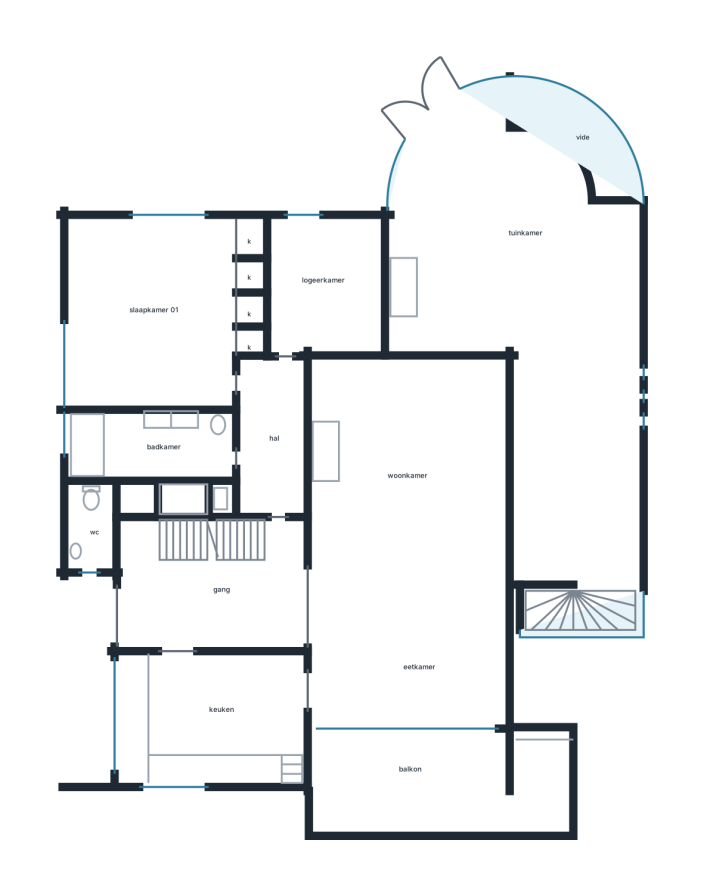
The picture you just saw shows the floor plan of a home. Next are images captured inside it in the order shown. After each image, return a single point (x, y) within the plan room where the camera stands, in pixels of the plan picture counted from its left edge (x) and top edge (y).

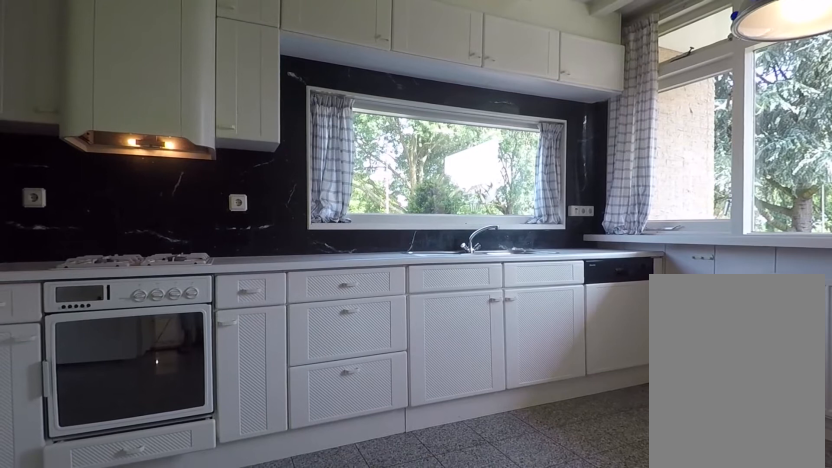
(208, 716)
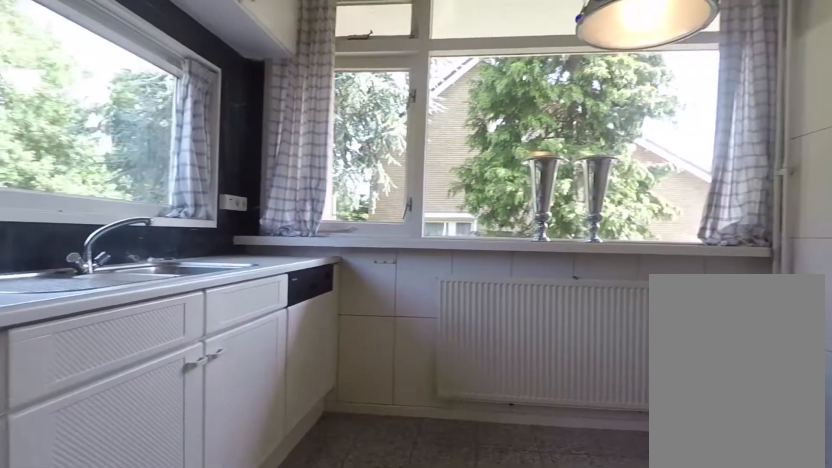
(208, 716)
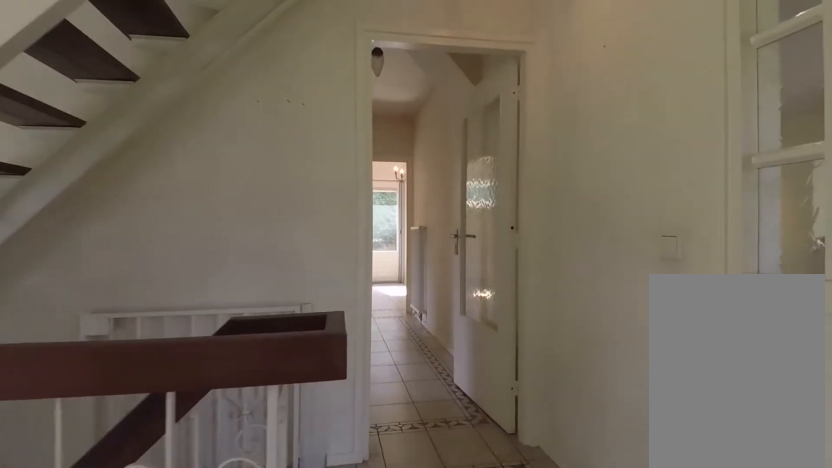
(210, 583)
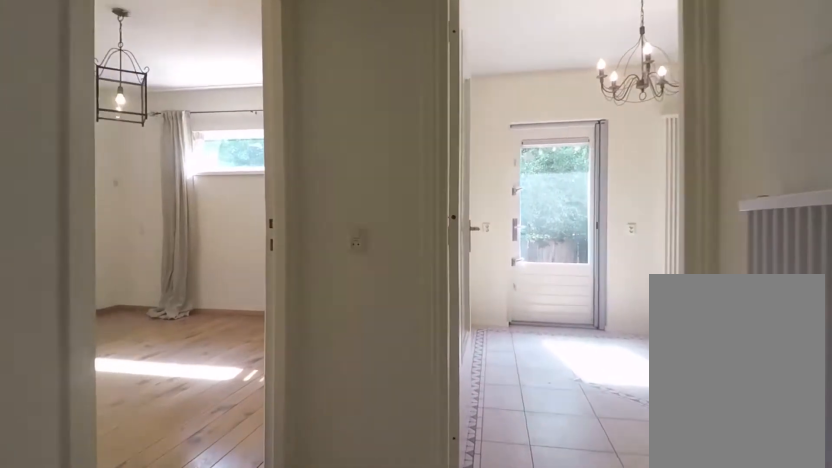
(270, 437)
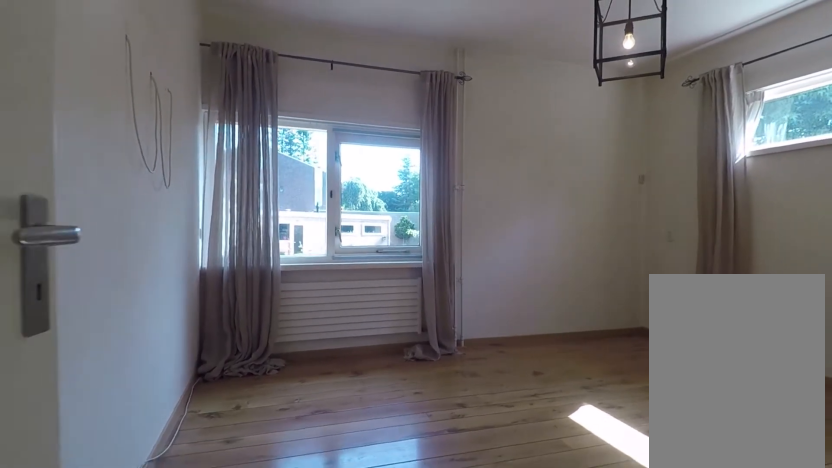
(152, 313)
